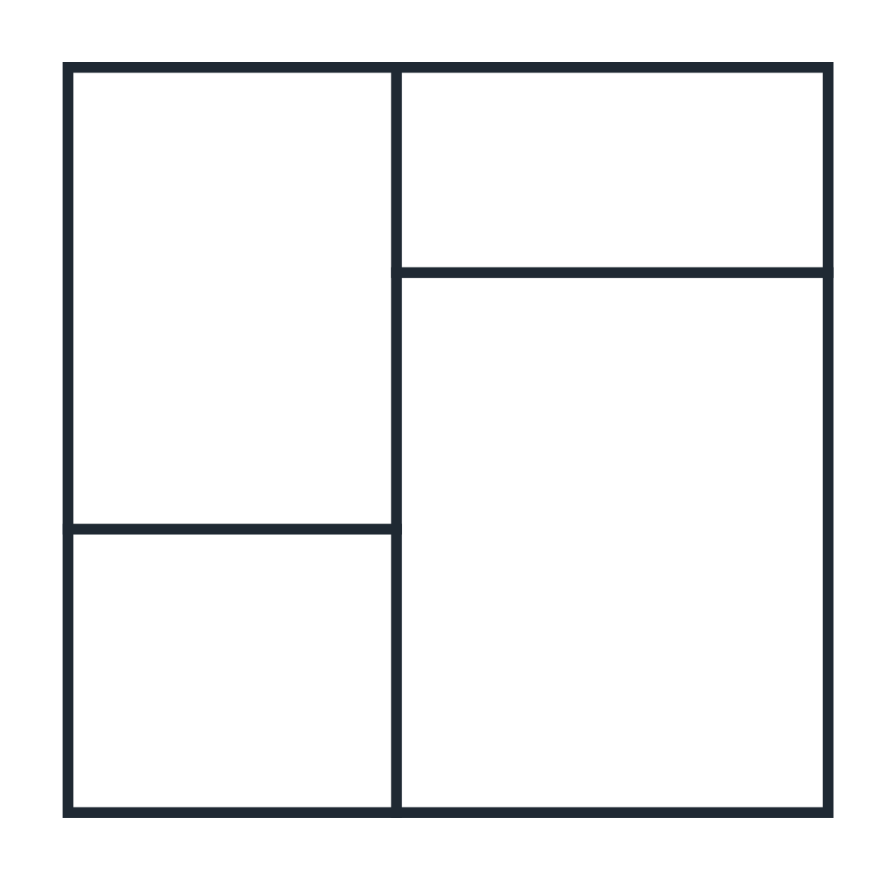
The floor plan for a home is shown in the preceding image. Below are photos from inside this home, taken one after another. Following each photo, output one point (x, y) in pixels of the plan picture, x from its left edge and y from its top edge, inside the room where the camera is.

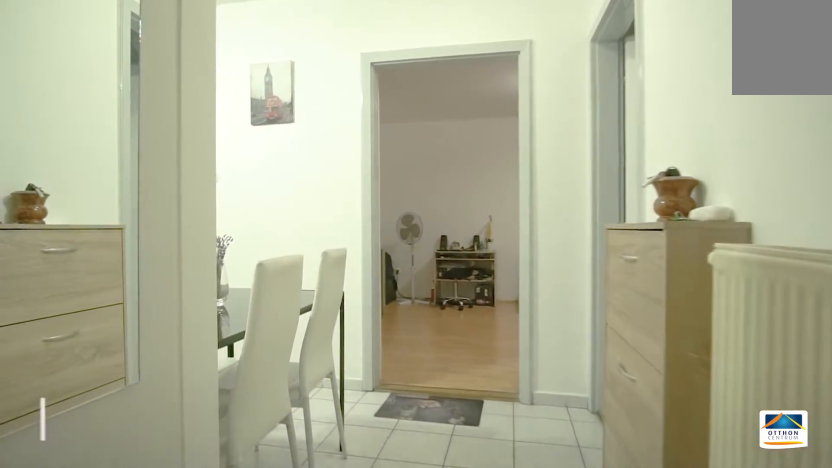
(672, 378)
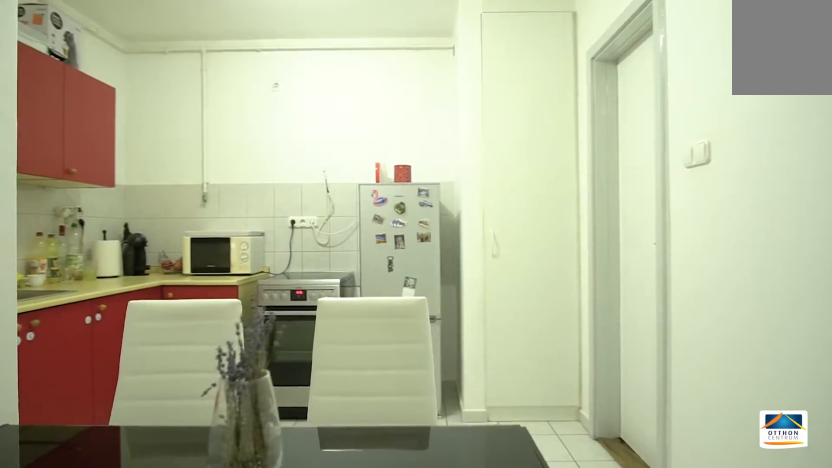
(604, 525)
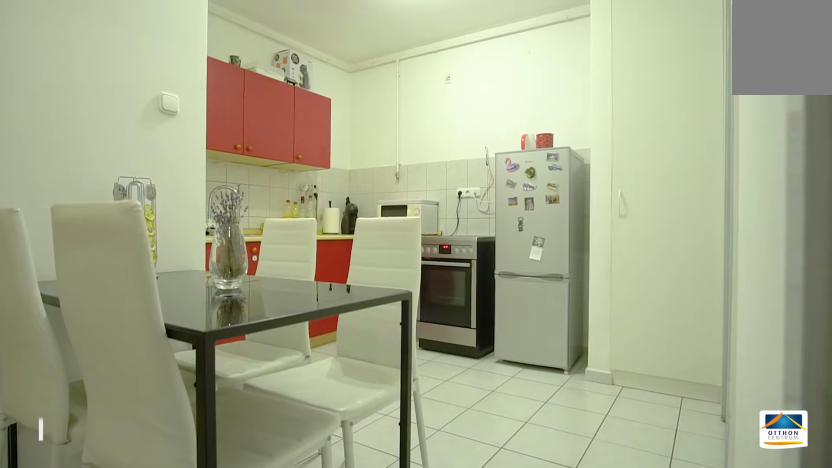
(604, 525)
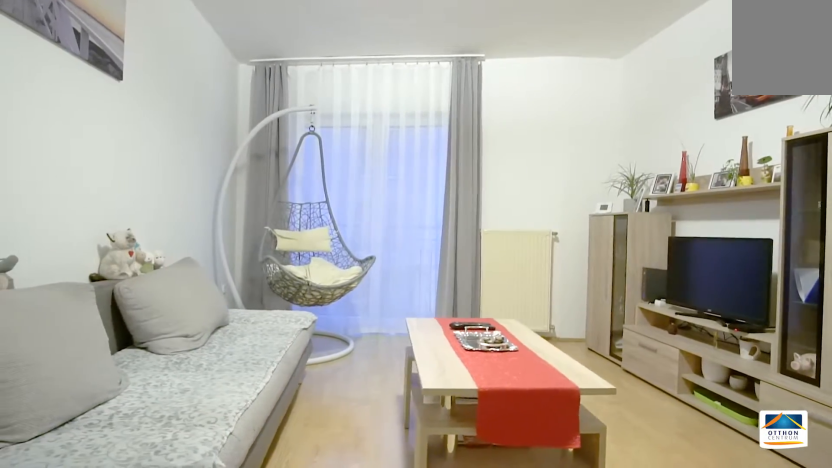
(267, 320)
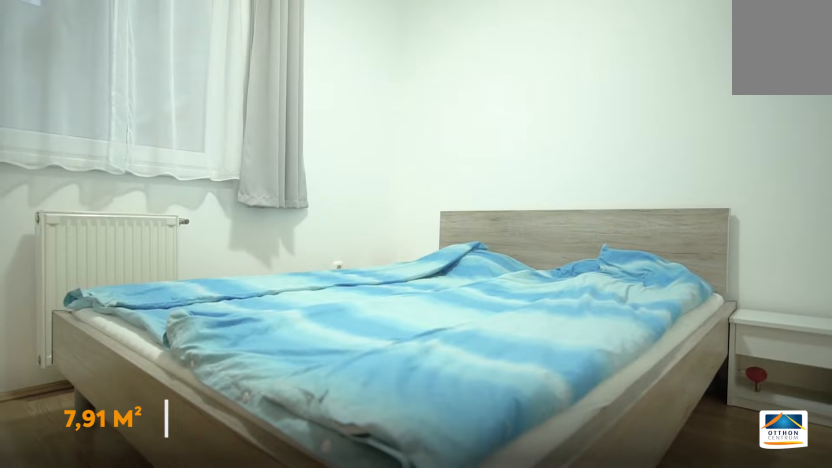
(614, 173)
